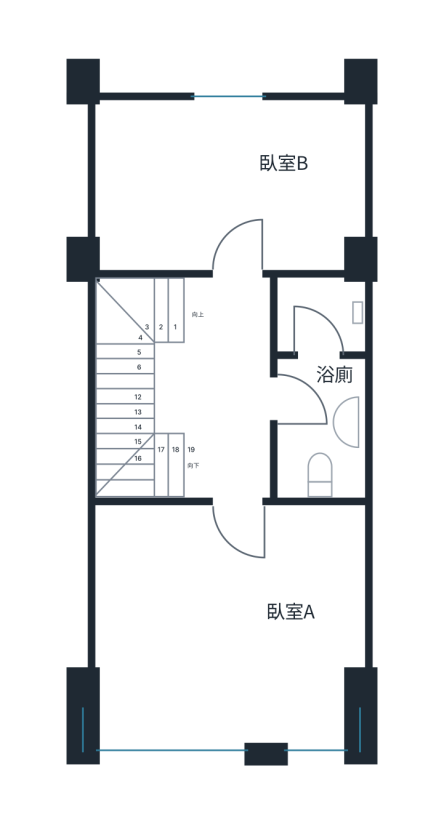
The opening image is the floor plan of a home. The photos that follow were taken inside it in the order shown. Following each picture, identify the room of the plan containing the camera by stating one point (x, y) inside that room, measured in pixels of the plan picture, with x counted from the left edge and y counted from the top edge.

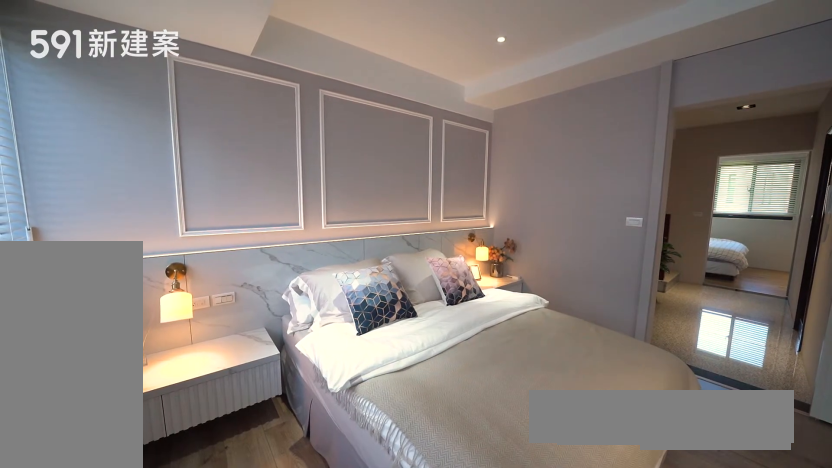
(230, 627)
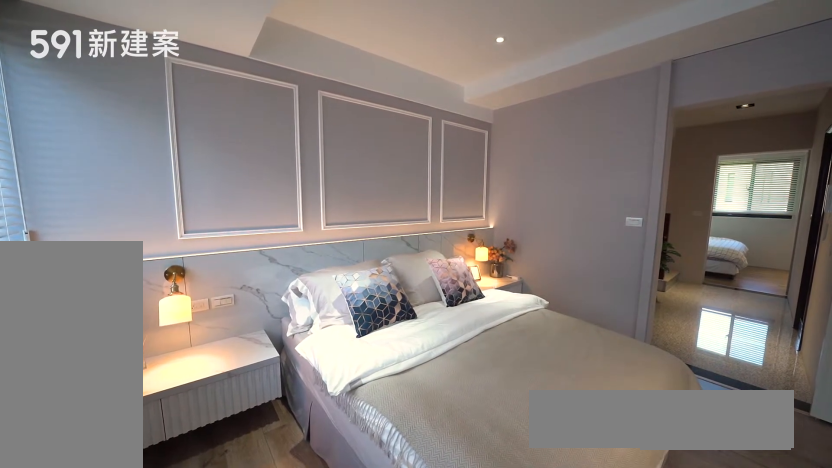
(230, 627)
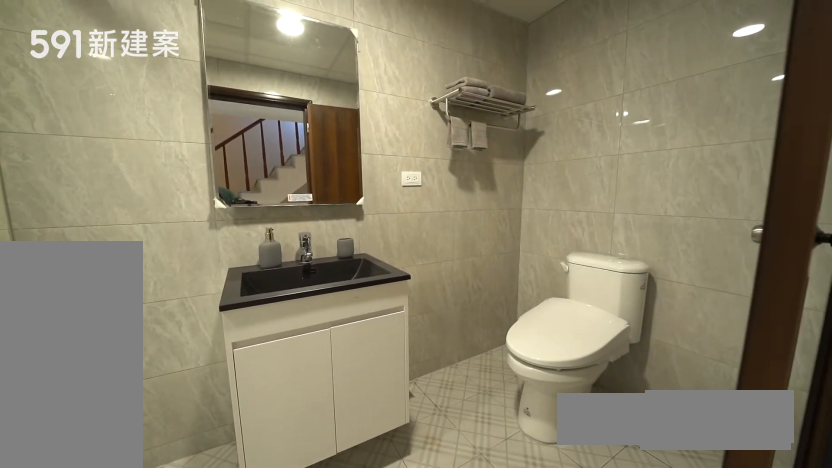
(318, 387)
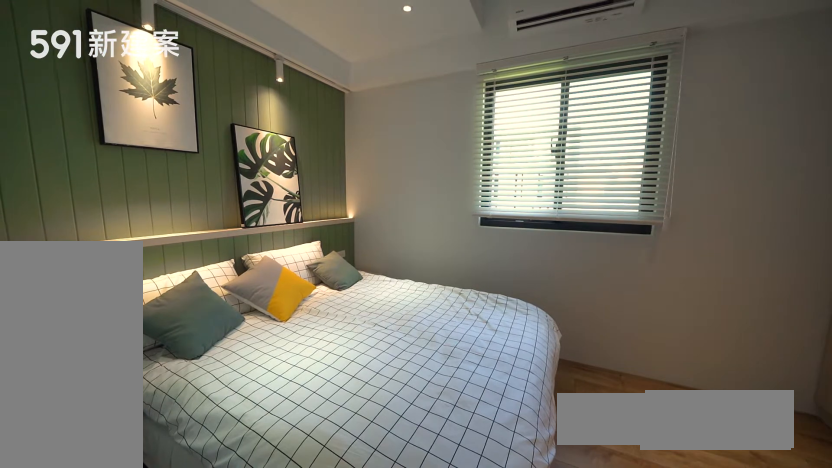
(229, 184)
